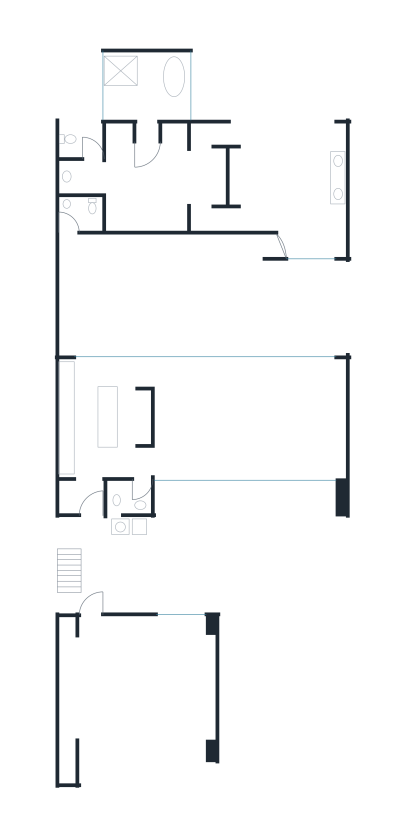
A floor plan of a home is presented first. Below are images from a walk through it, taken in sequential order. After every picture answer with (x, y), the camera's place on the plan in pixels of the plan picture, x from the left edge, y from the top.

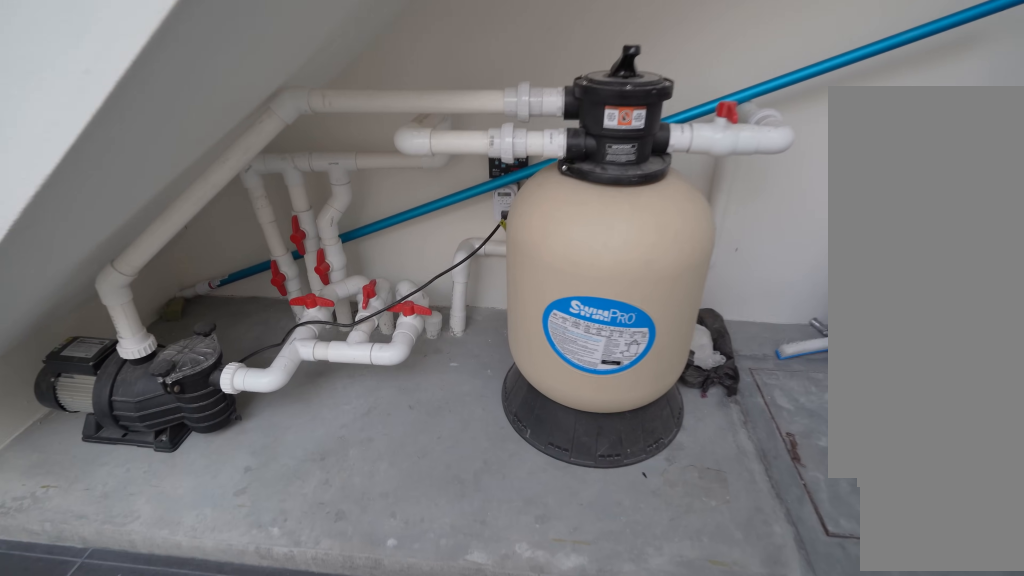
(88, 550)
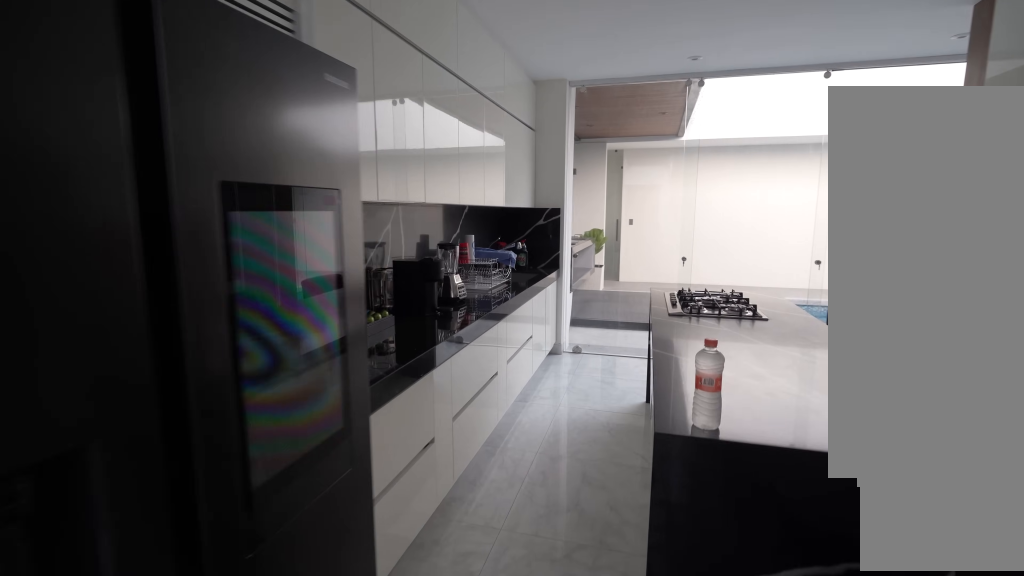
(141, 458)
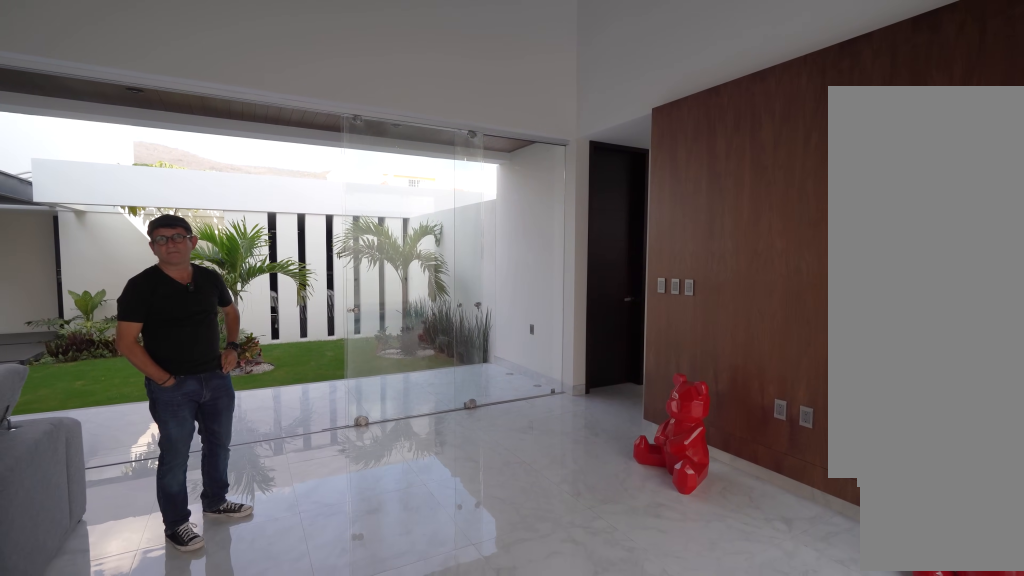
(244, 397)
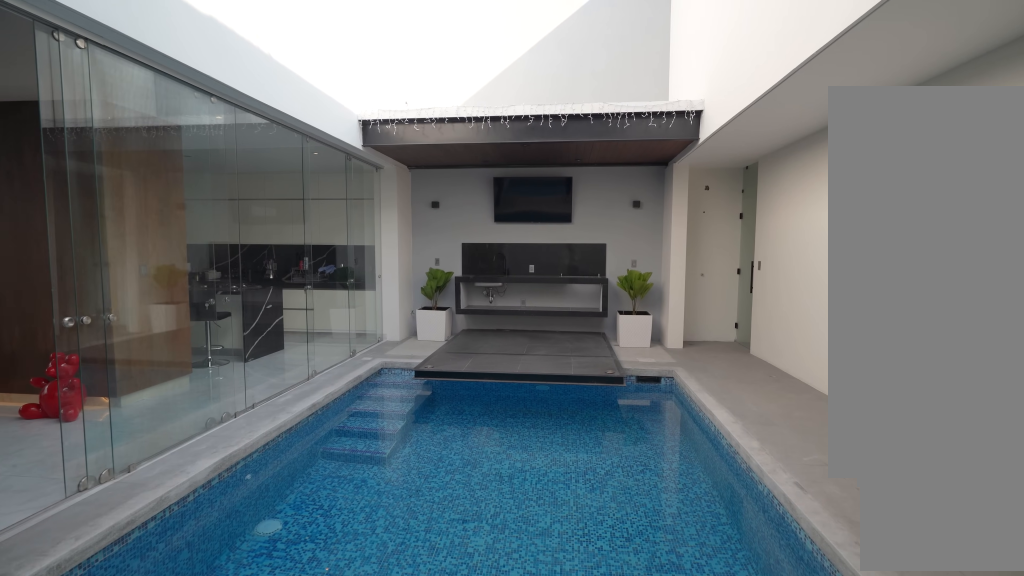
(249, 307)
